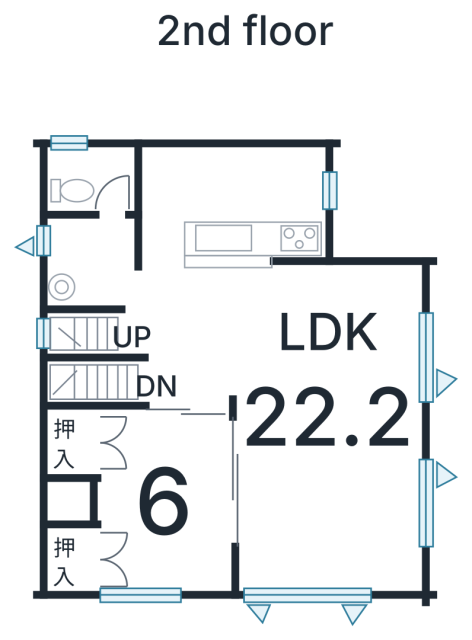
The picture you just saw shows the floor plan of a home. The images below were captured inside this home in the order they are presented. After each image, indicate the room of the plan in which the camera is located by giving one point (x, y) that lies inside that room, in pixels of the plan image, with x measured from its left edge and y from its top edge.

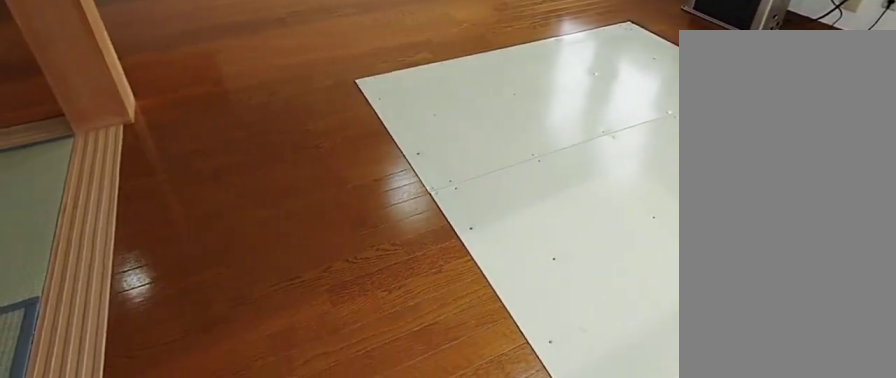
(326, 413)
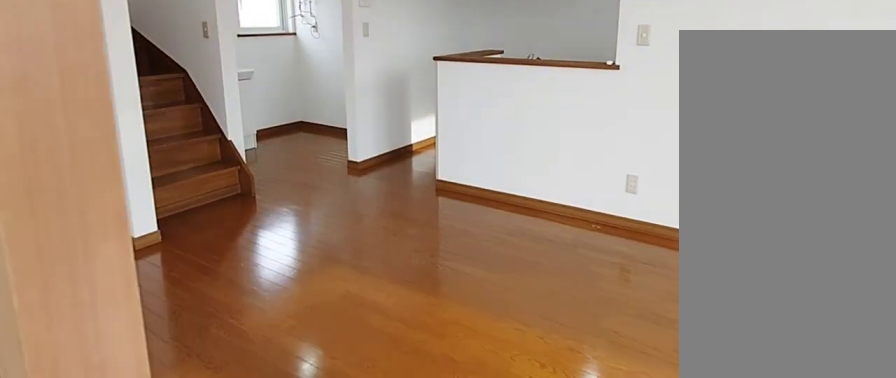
(326, 413)
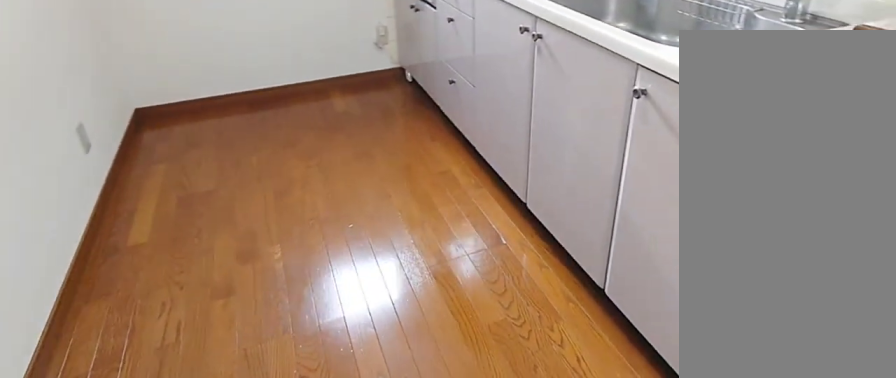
(226, 201)
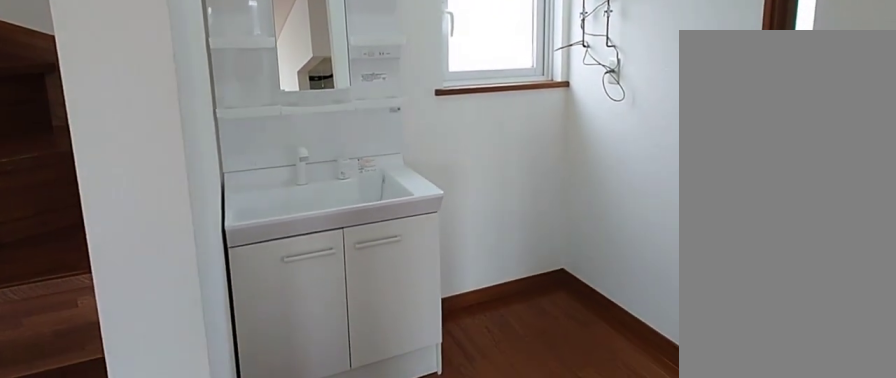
(92, 268)
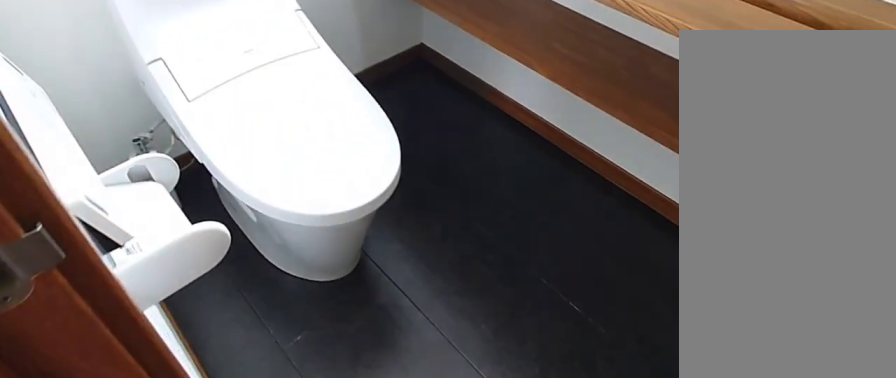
(83, 183)
